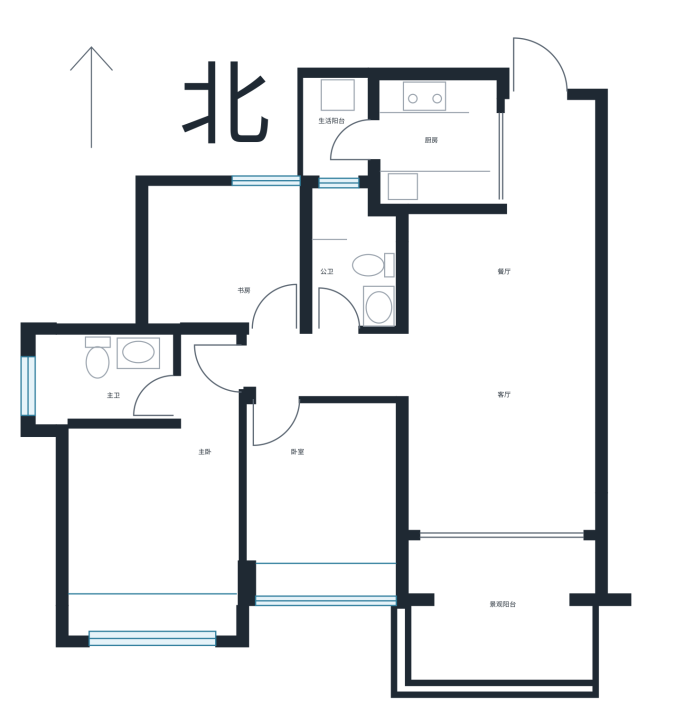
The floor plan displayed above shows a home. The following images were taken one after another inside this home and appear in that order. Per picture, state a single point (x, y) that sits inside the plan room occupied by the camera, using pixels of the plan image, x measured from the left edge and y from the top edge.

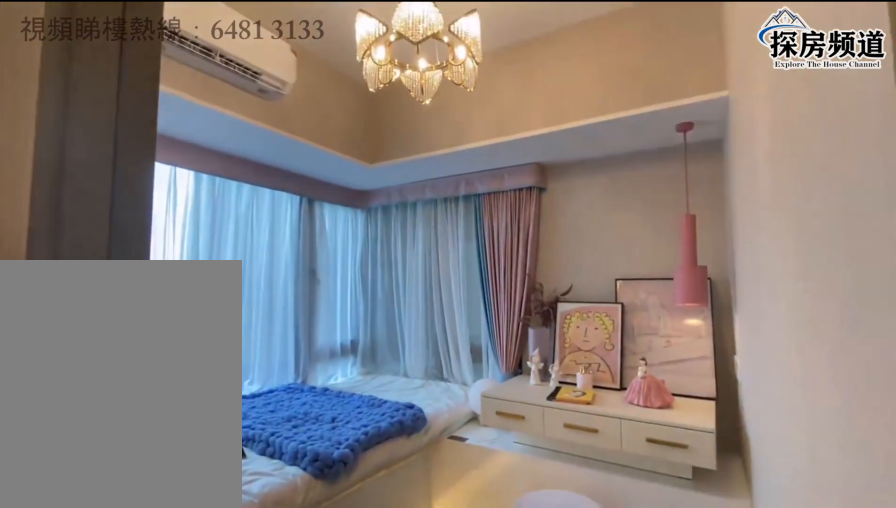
(235, 272)
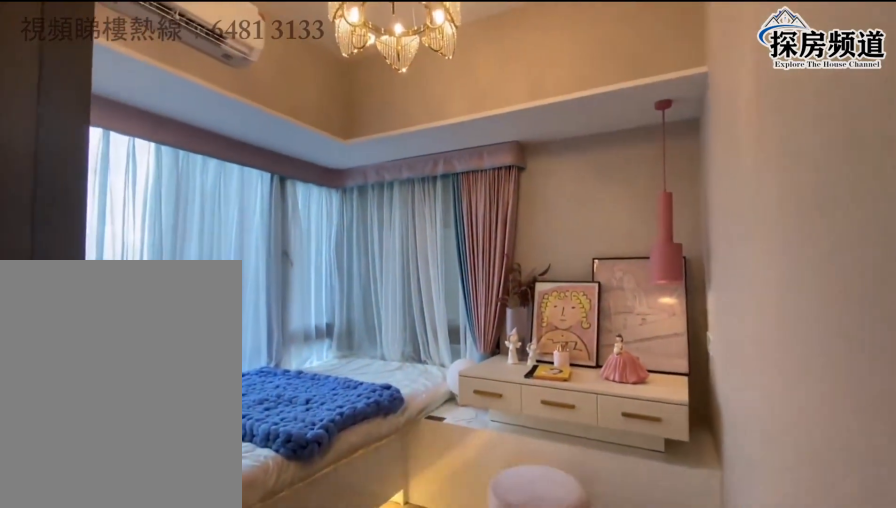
(236, 287)
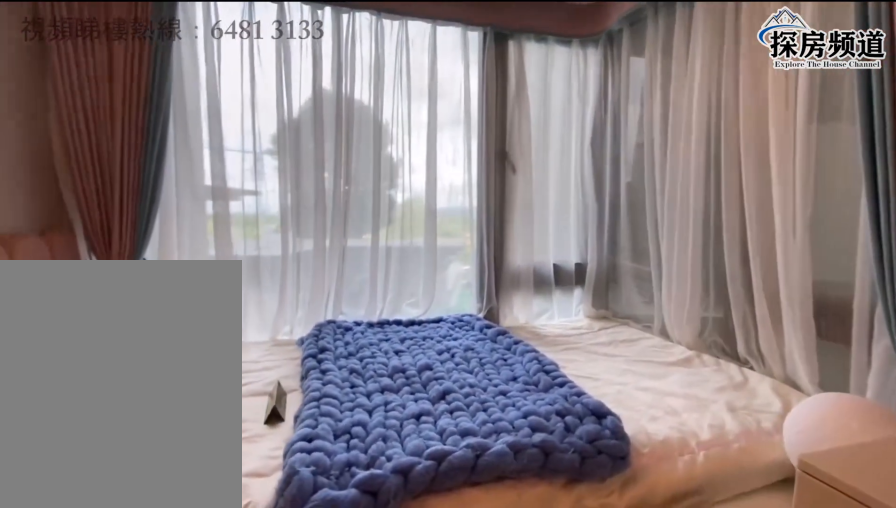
(237, 280)
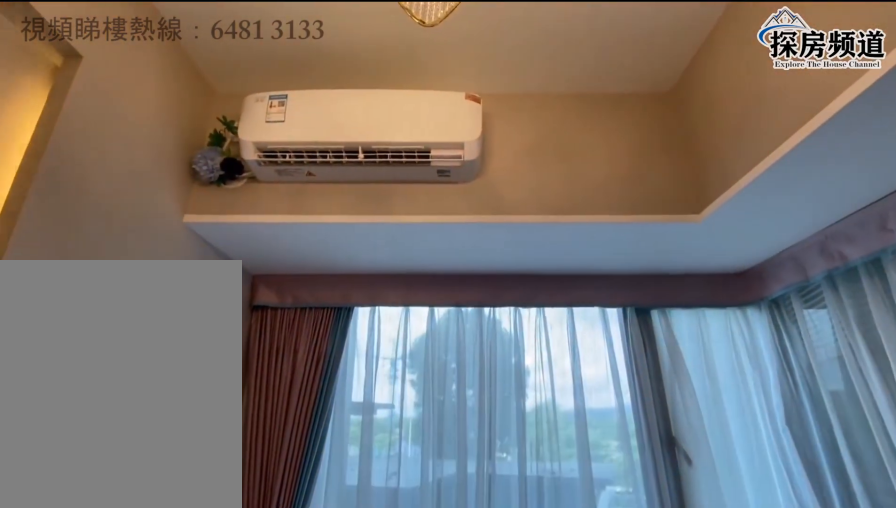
(235, 272)
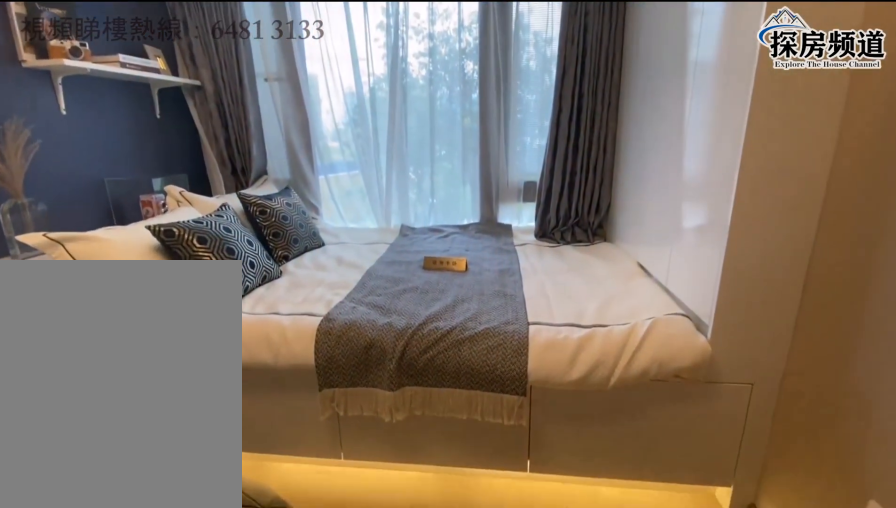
(328, 490)
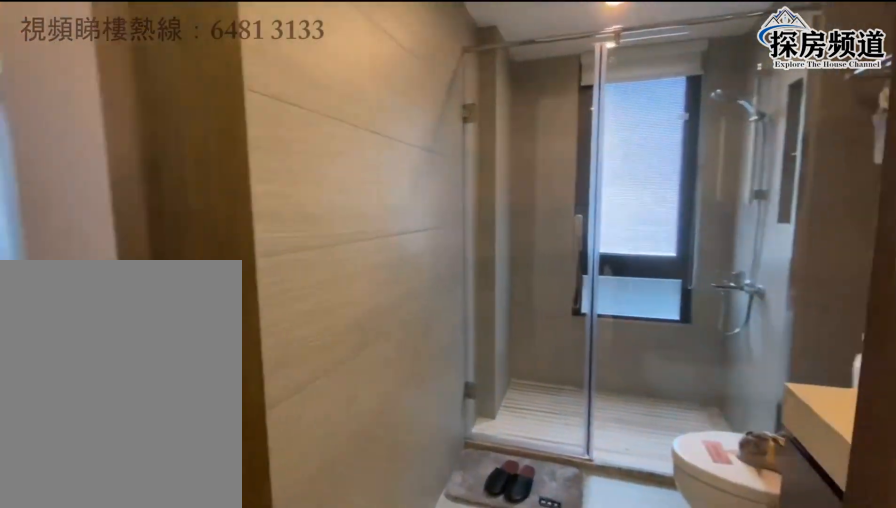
(107, 373)
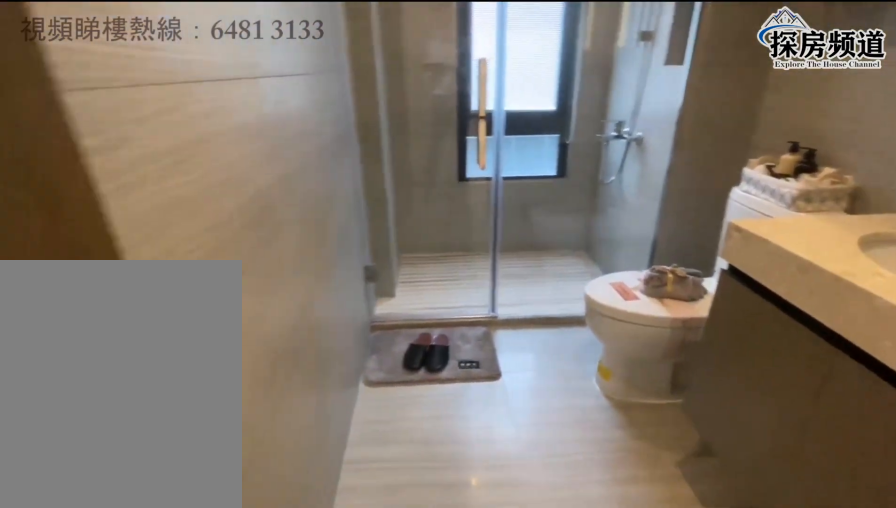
(108, 371)
